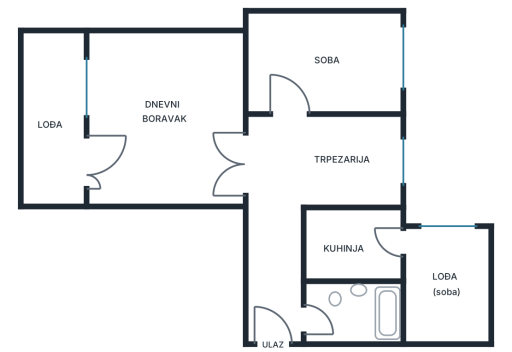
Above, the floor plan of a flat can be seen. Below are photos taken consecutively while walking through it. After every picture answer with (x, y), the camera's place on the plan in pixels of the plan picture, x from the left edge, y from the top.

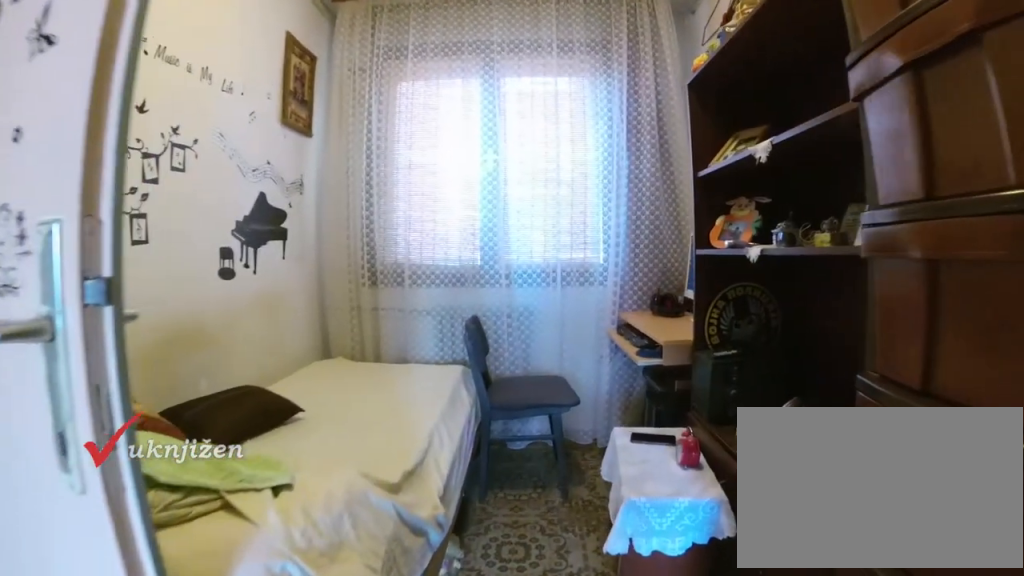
(276, 174)
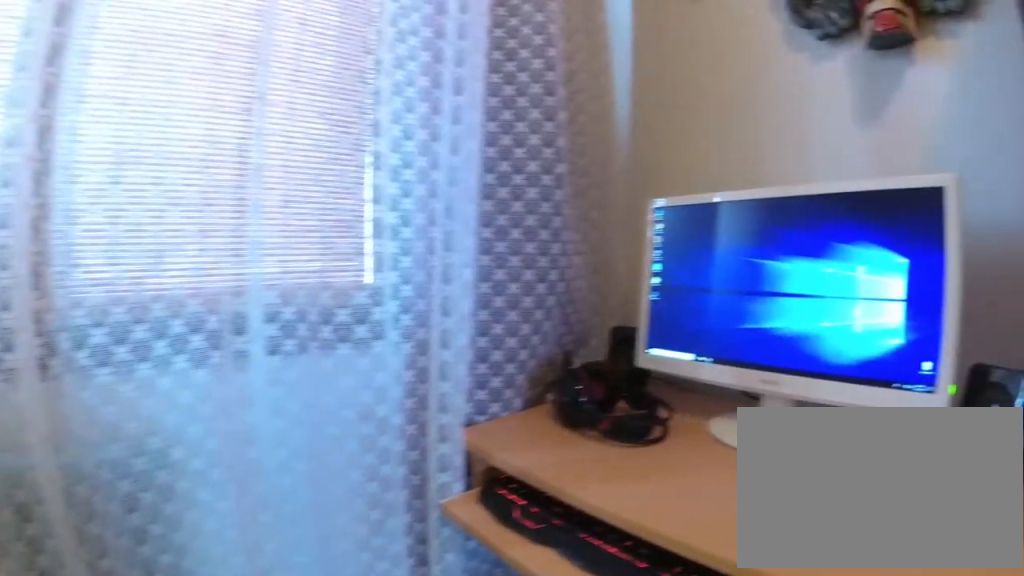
(358, 169)
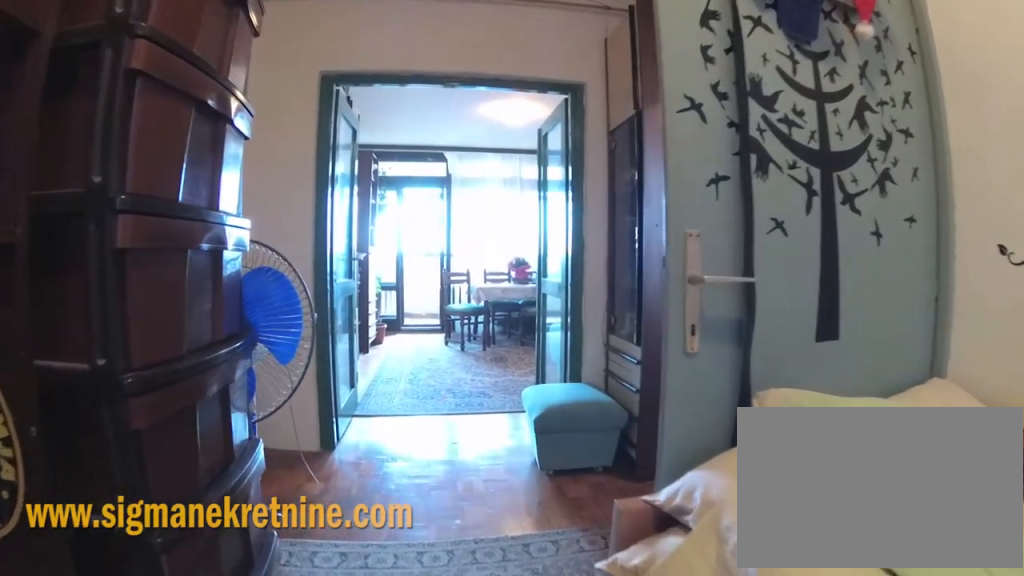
(365, 167)
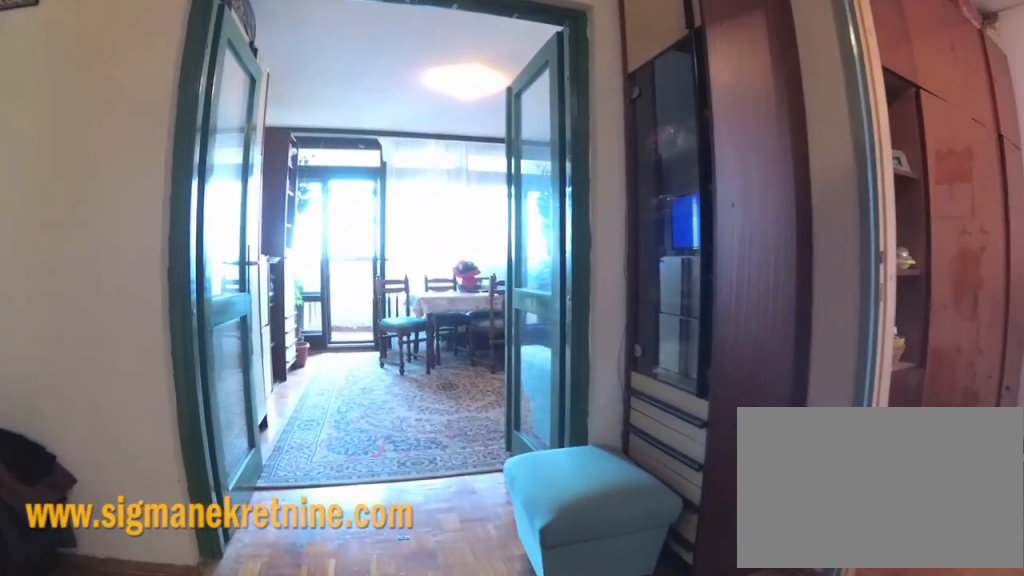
(326, 162)
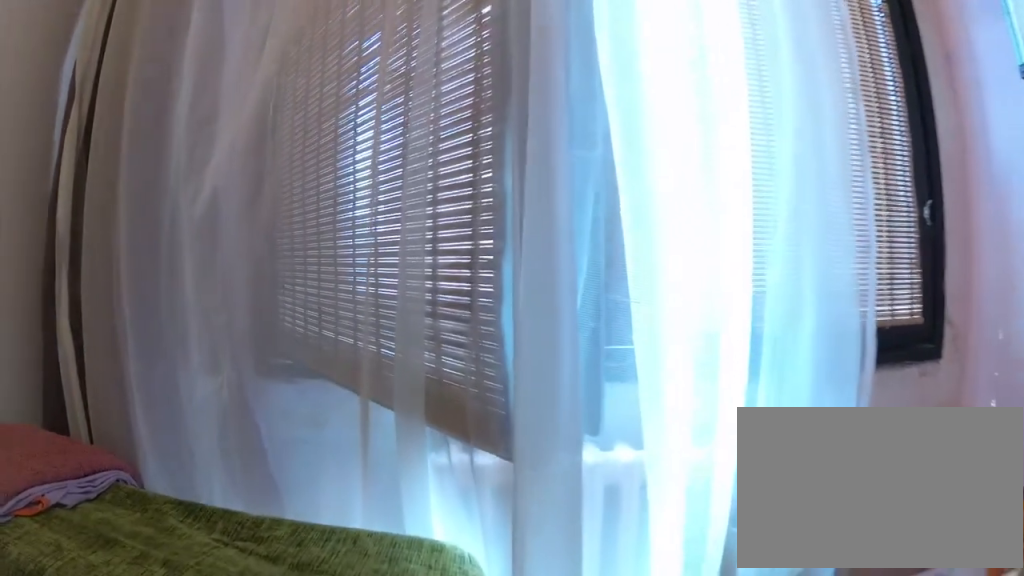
(356, 79)
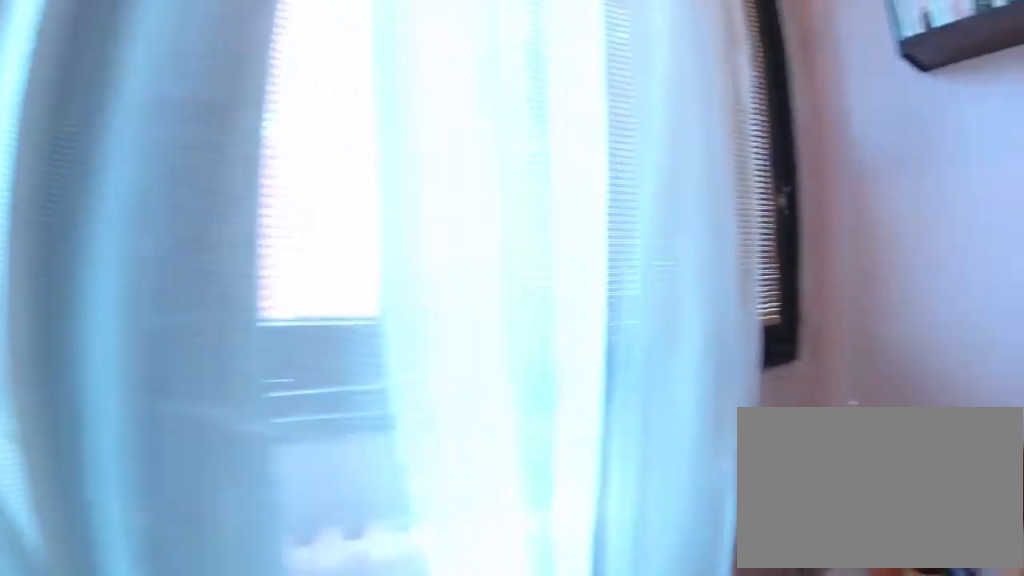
(369, 78)
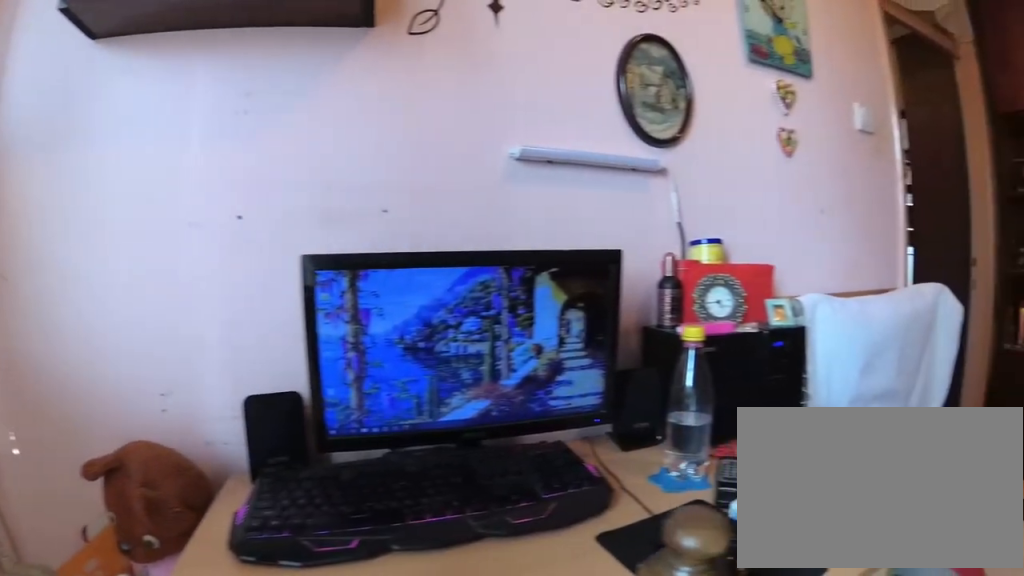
(387, 65)
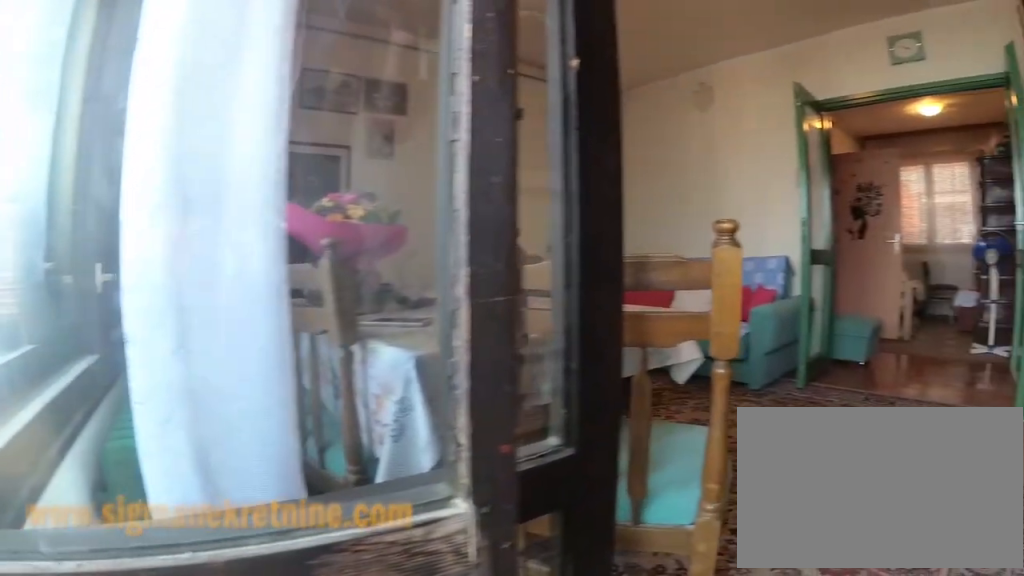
(101, 180)
